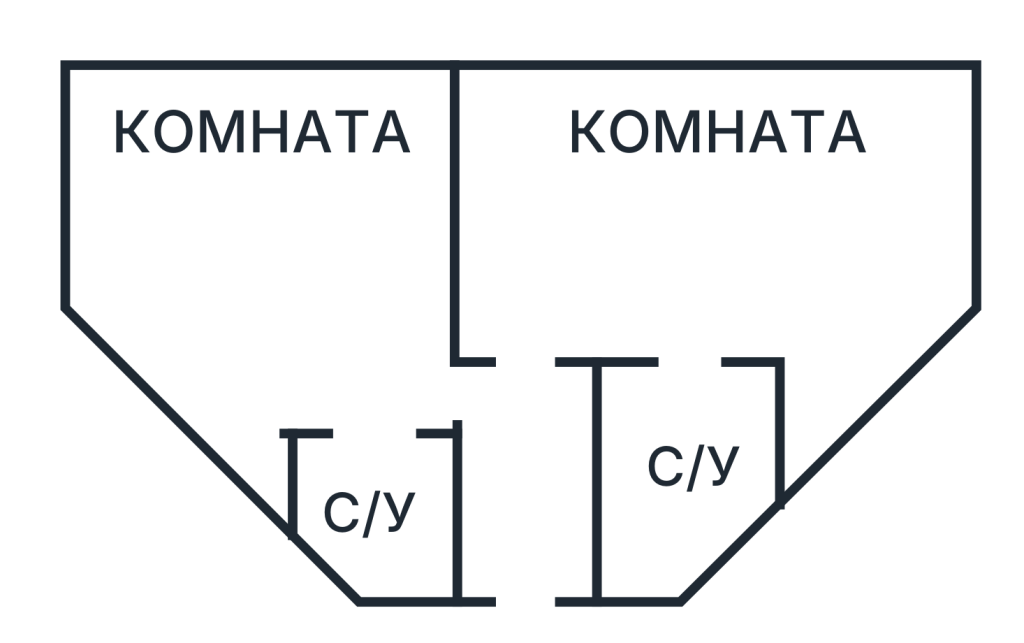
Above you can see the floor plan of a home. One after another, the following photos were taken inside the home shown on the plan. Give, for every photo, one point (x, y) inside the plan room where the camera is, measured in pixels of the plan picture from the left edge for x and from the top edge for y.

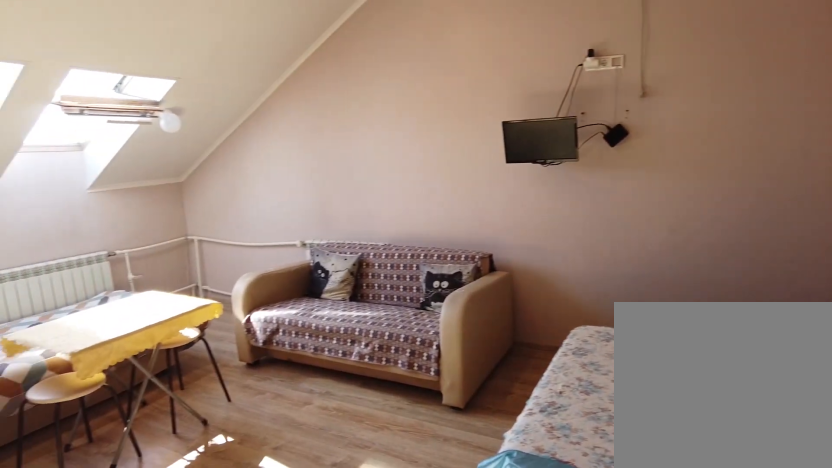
(335, 344)
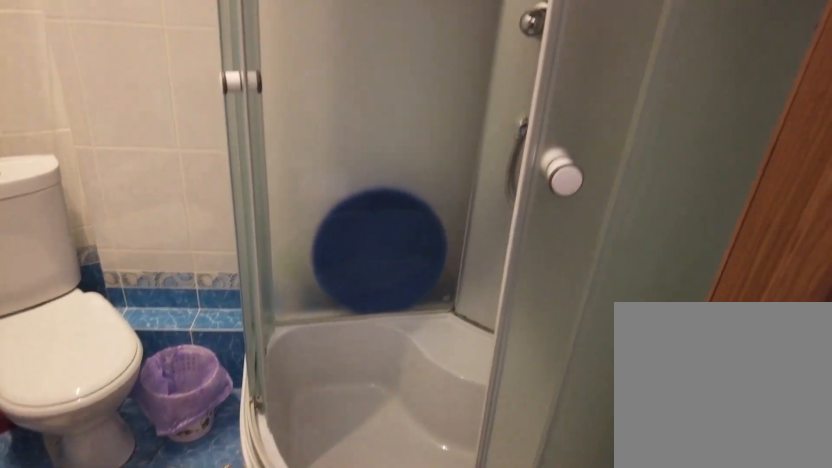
(395, 490)
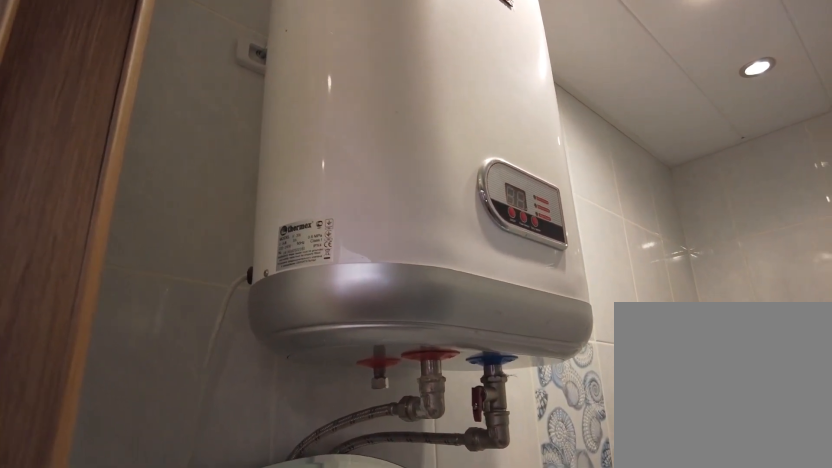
(395, 490)
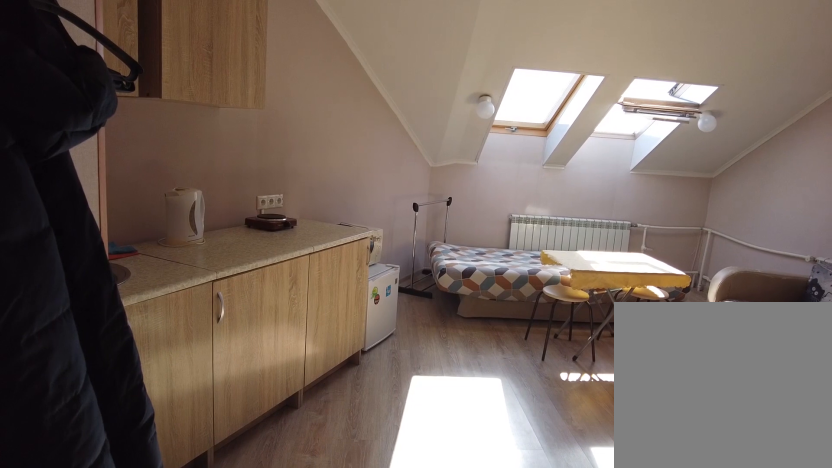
(345, 377)
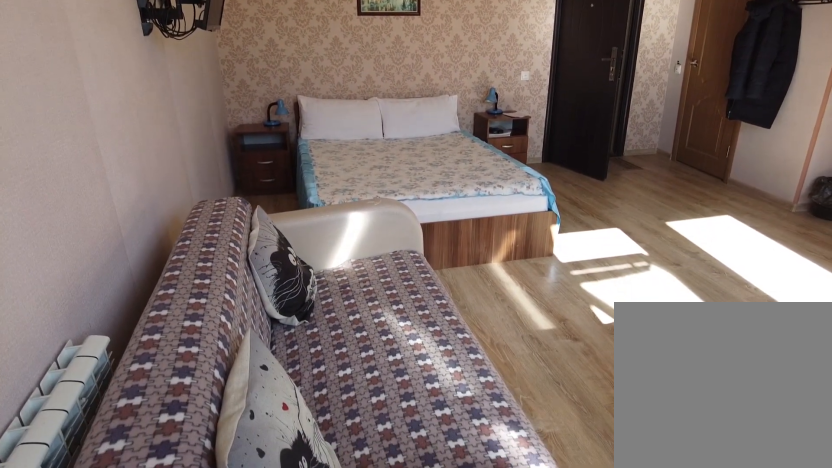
(379, 168)
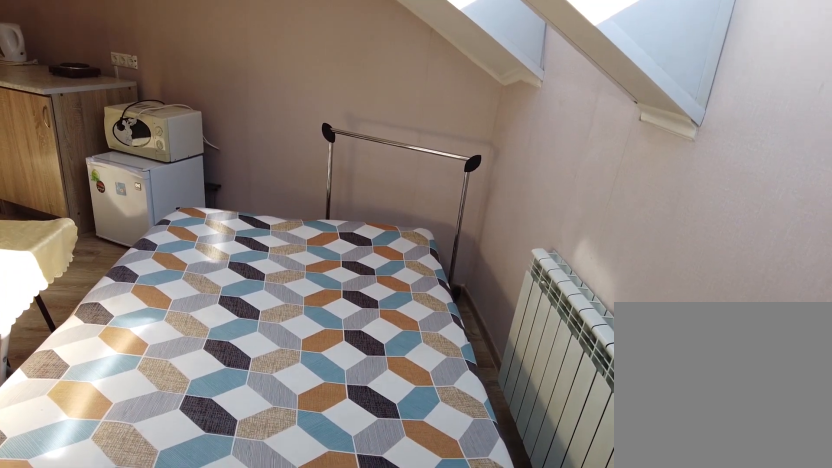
(379, 168)
